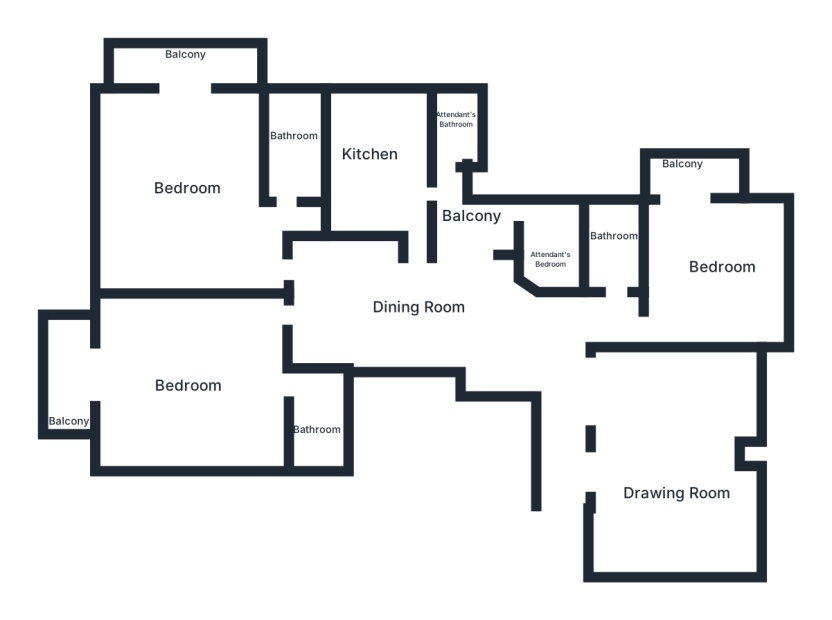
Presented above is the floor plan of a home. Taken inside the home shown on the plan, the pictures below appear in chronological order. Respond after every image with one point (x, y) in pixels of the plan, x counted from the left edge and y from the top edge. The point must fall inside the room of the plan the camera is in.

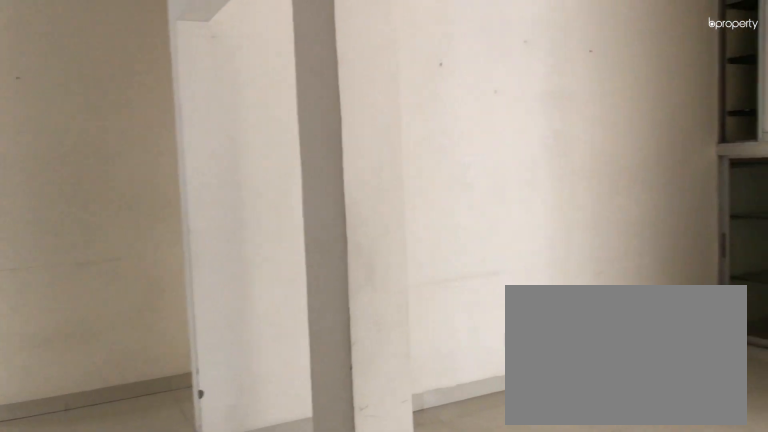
(665, 467)
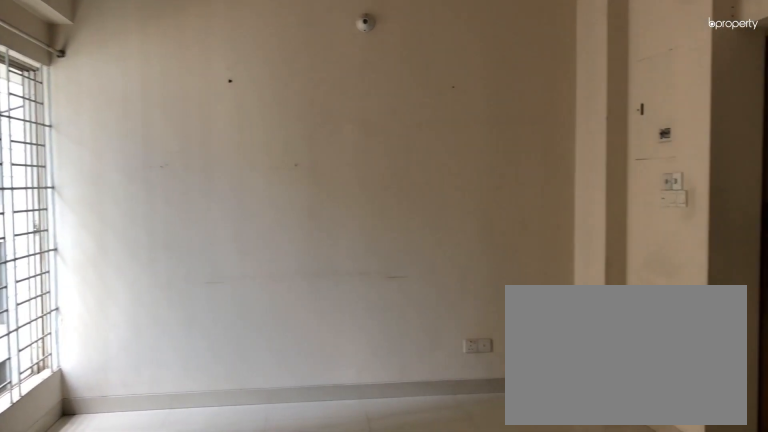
(665, 467)
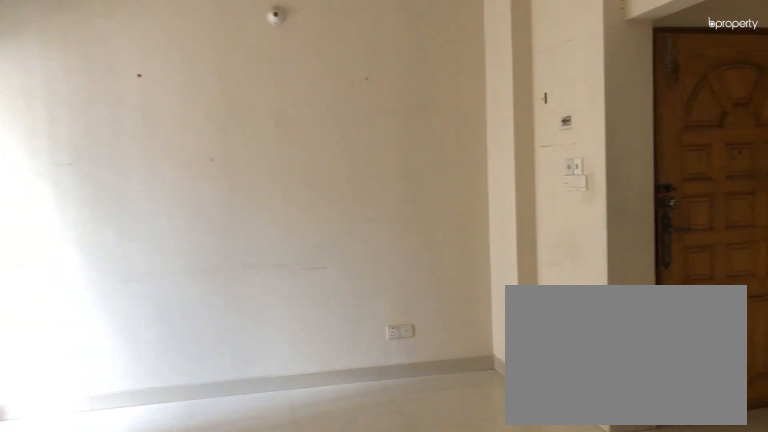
(665, 467)
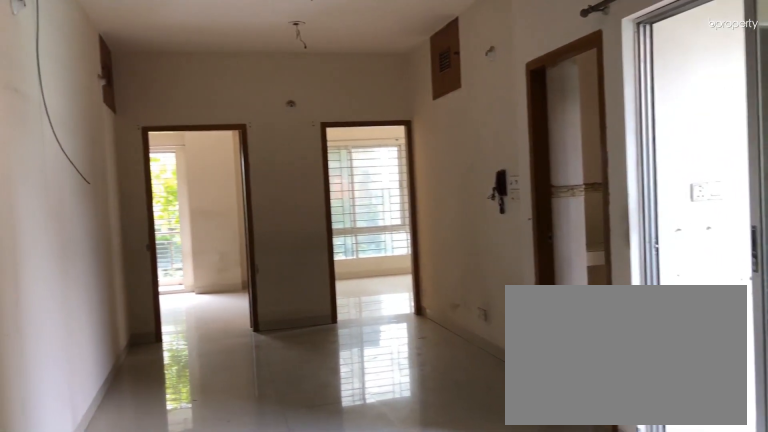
(406, 299)
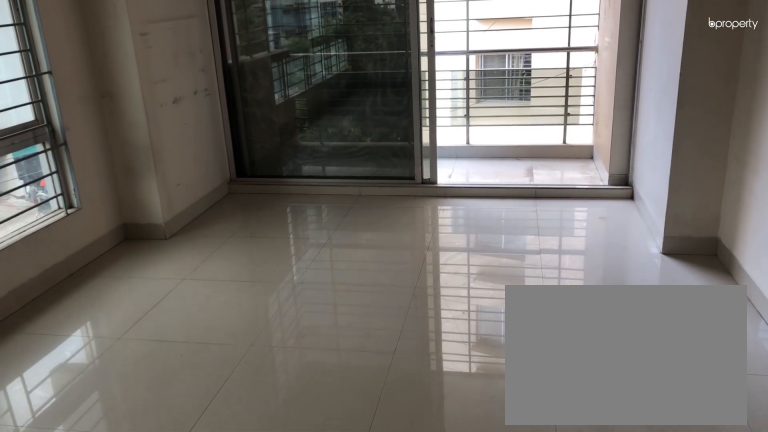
(186, 185)
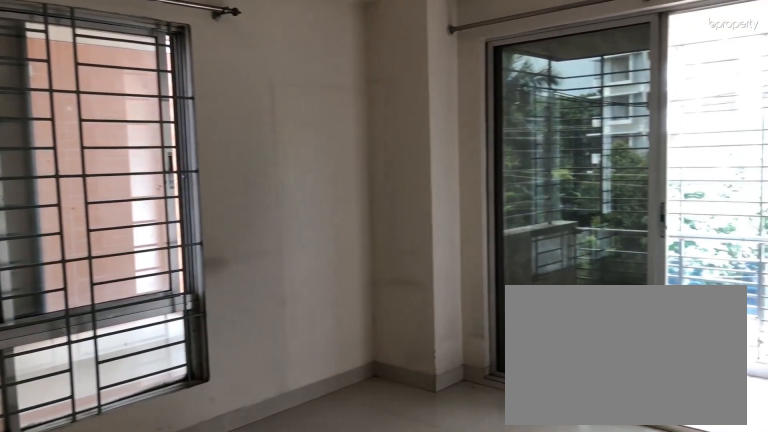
(183, 380)
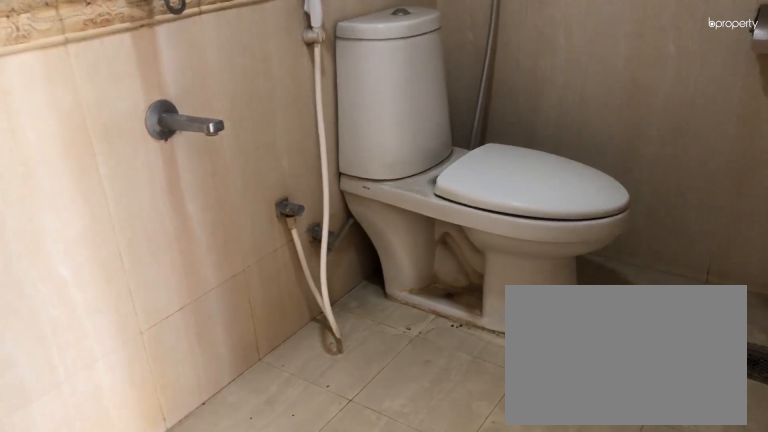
(318, 417)
